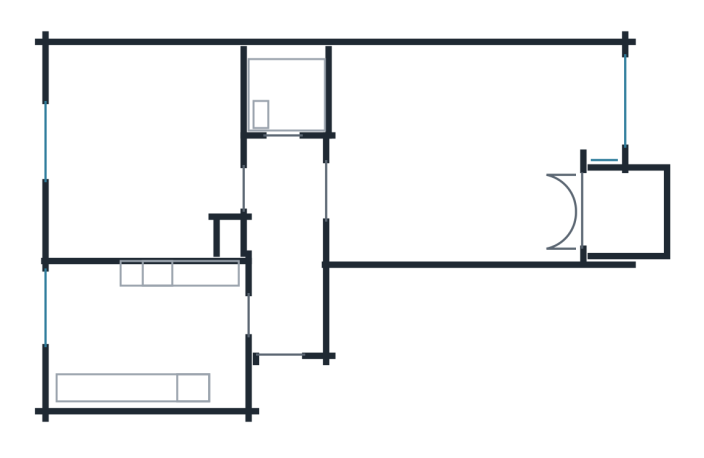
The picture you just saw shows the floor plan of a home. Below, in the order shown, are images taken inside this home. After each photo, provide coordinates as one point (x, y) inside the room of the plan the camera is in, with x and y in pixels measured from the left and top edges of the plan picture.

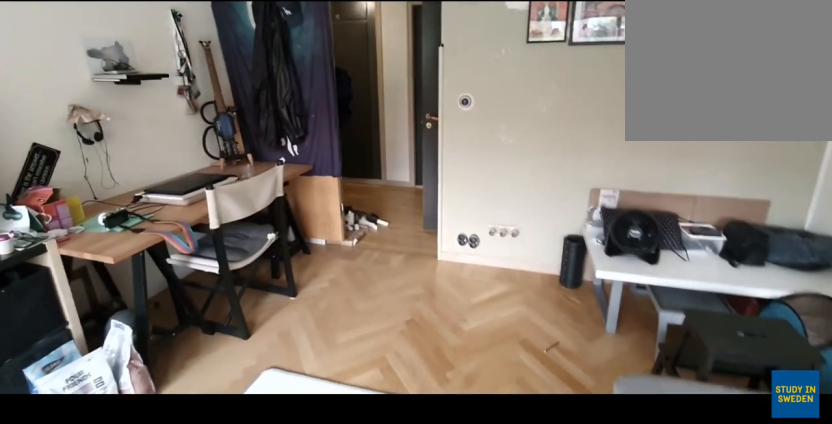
(477, 152)
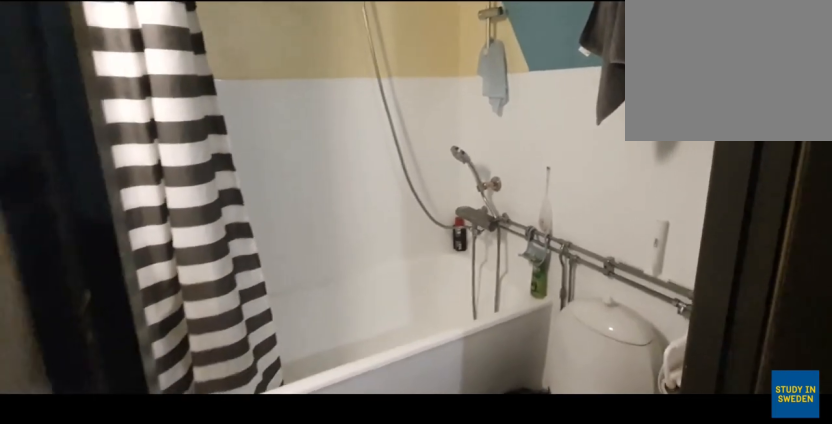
(286, 96)
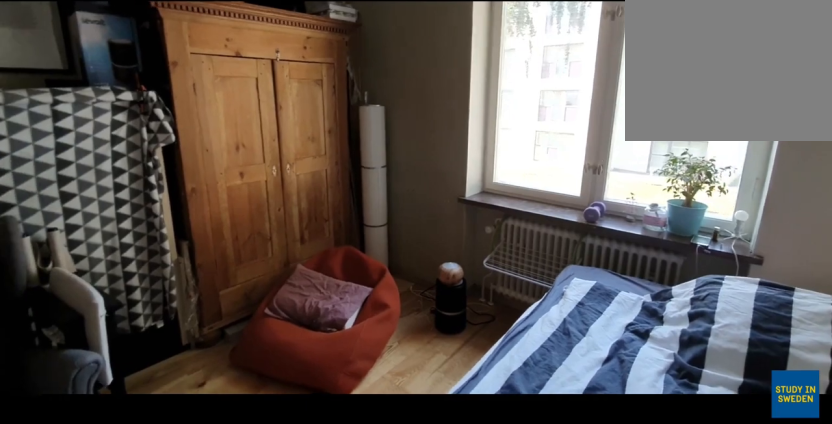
(145, 140)
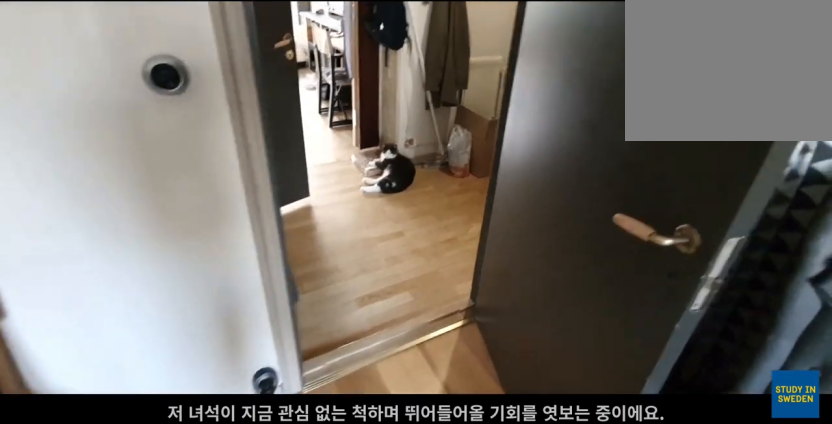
(145, 140)
